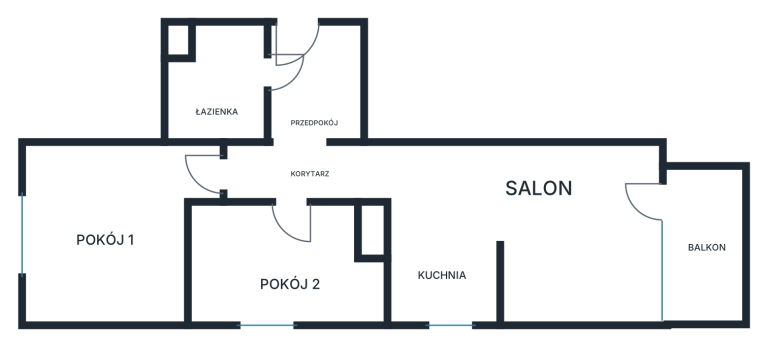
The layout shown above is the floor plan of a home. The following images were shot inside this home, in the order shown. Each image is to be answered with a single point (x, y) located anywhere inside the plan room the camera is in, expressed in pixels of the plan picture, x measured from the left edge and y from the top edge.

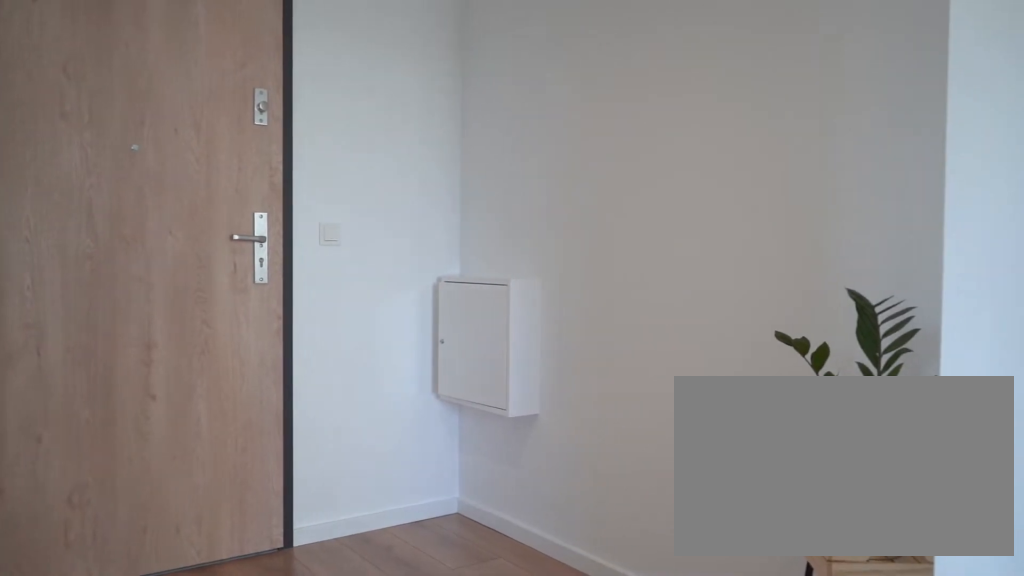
(307, 173)
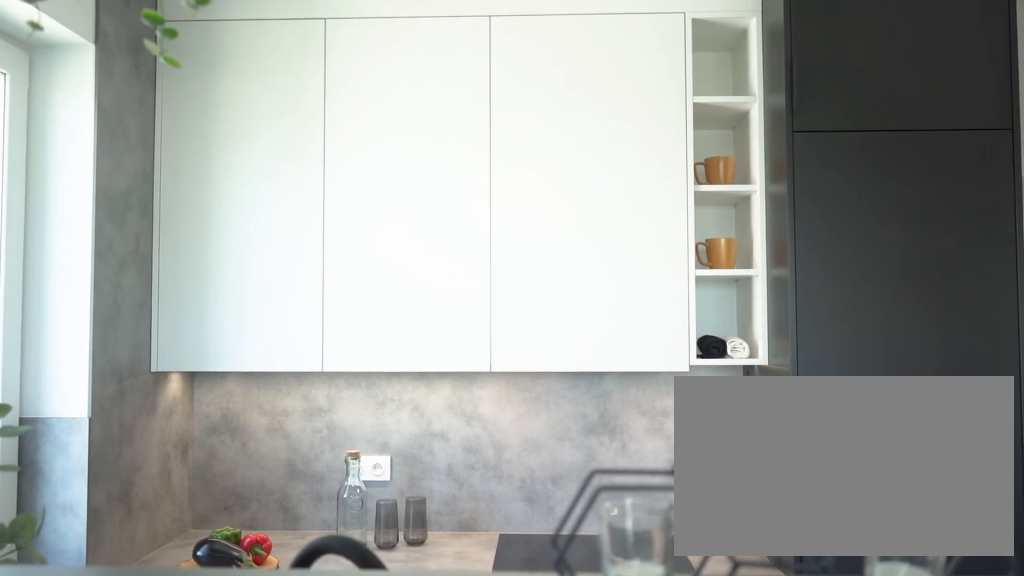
(443, 261)
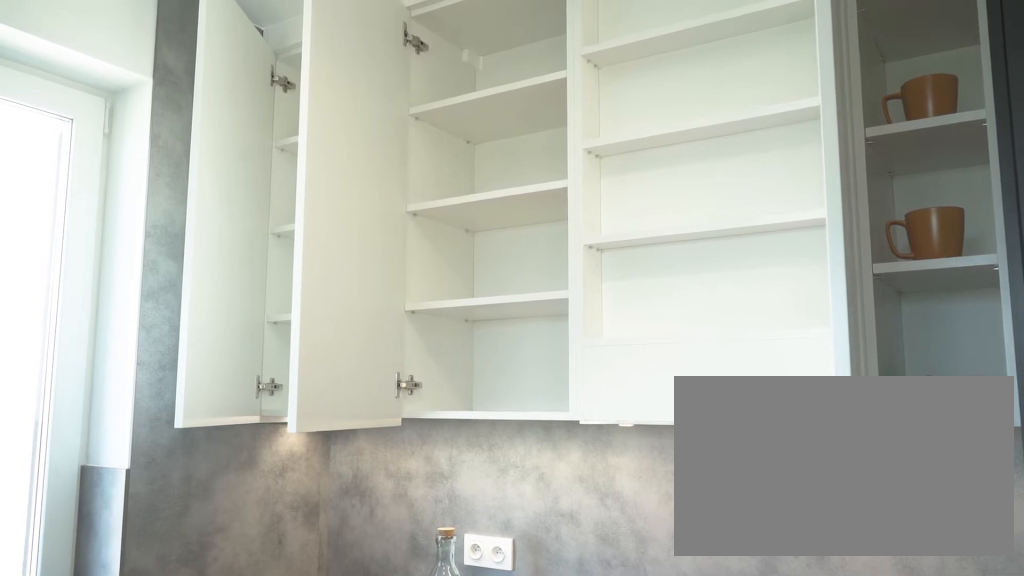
(444, 261)
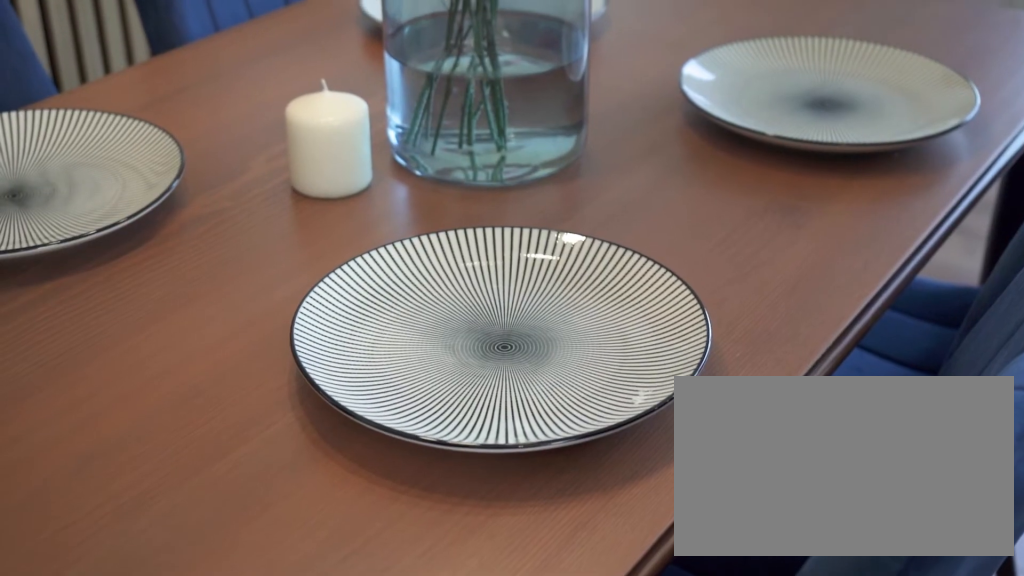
(555, 234)
